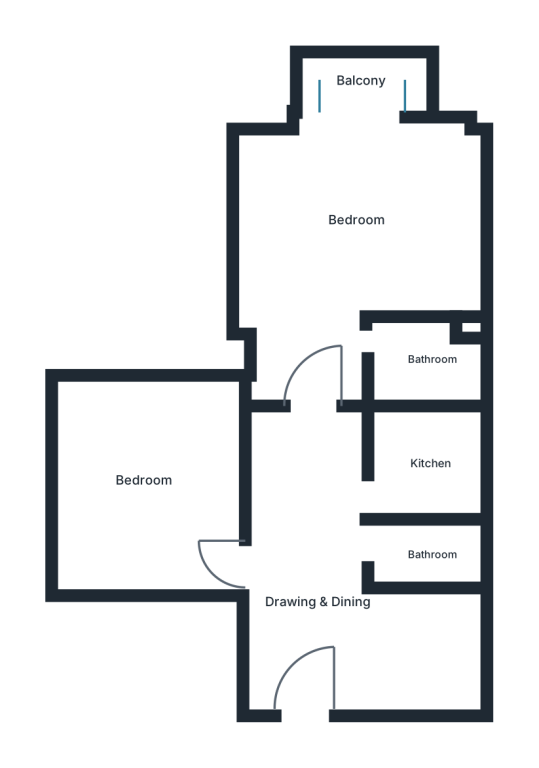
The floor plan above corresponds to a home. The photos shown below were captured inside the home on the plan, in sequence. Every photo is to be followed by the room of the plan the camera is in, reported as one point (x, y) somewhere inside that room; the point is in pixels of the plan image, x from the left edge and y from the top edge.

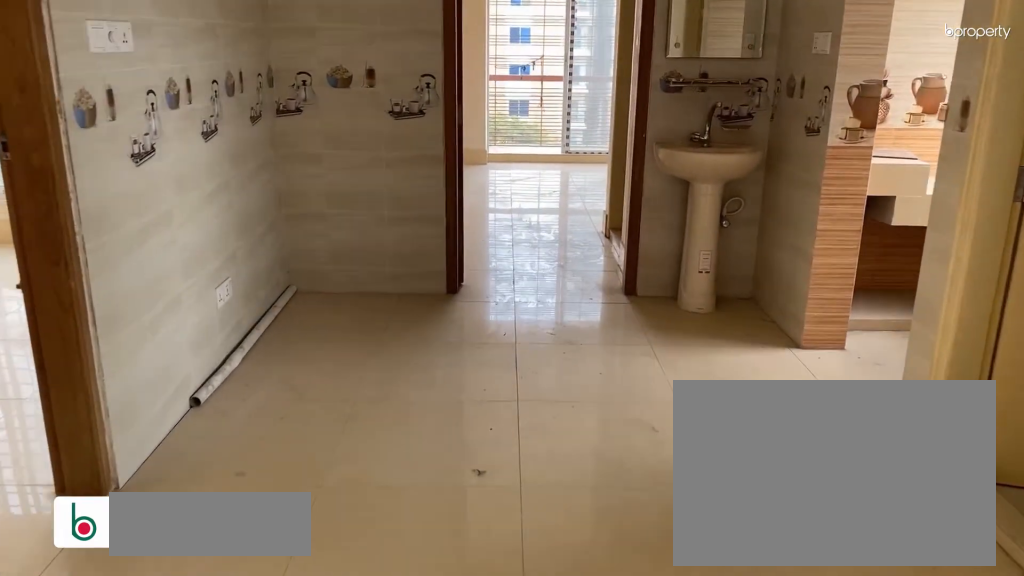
(306, 599)
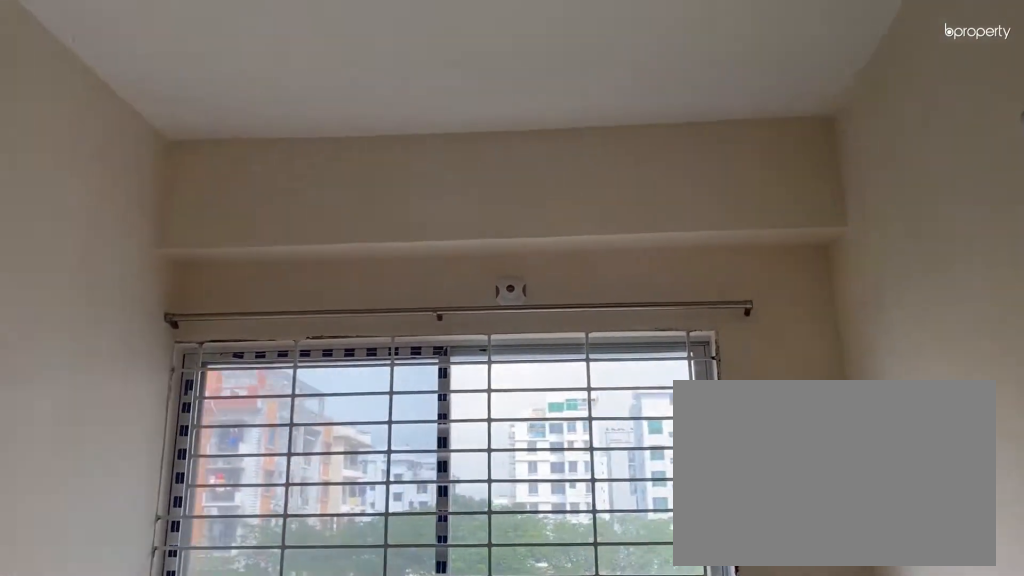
(306, 599)
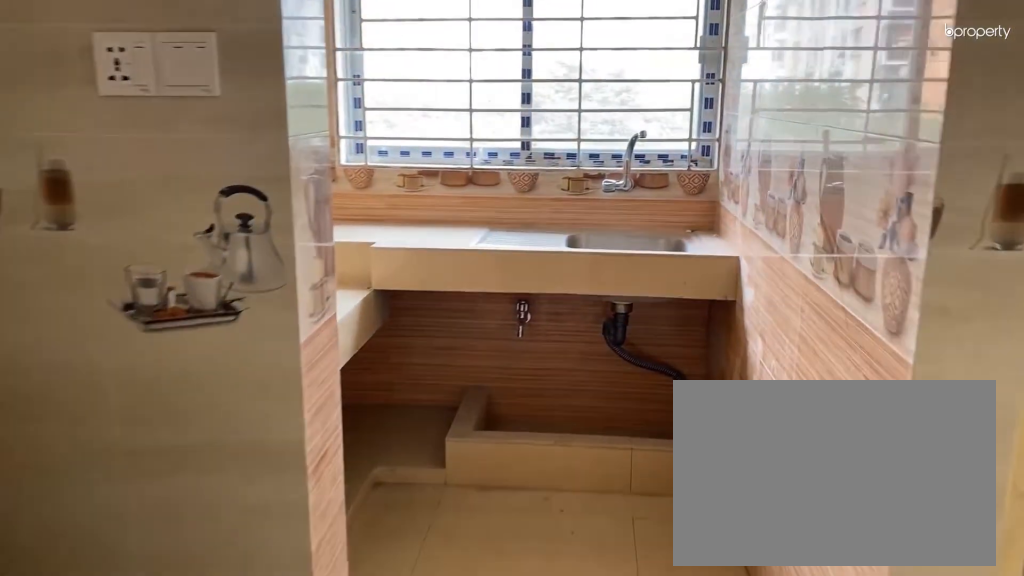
(429, 461)
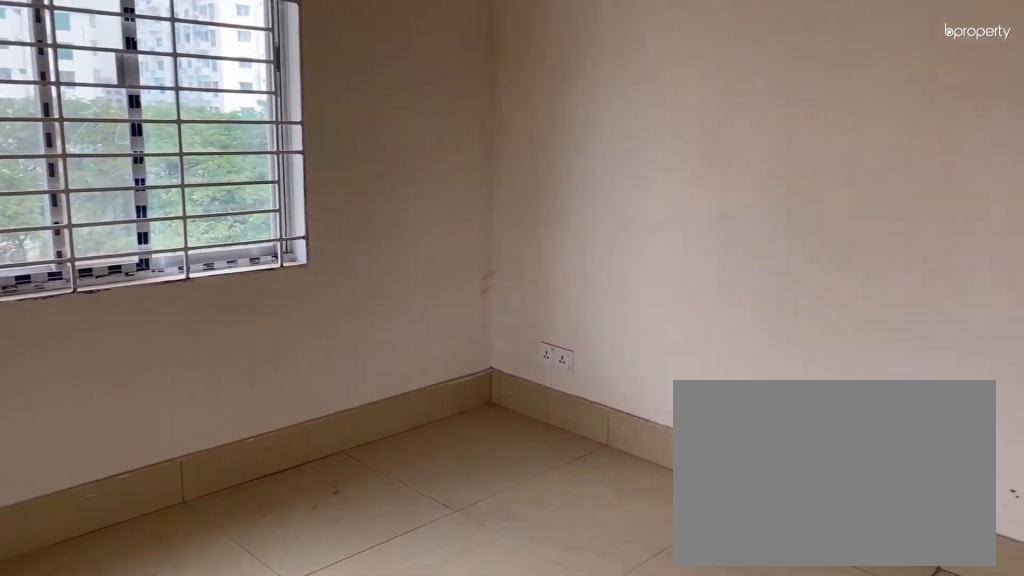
(357, 213)
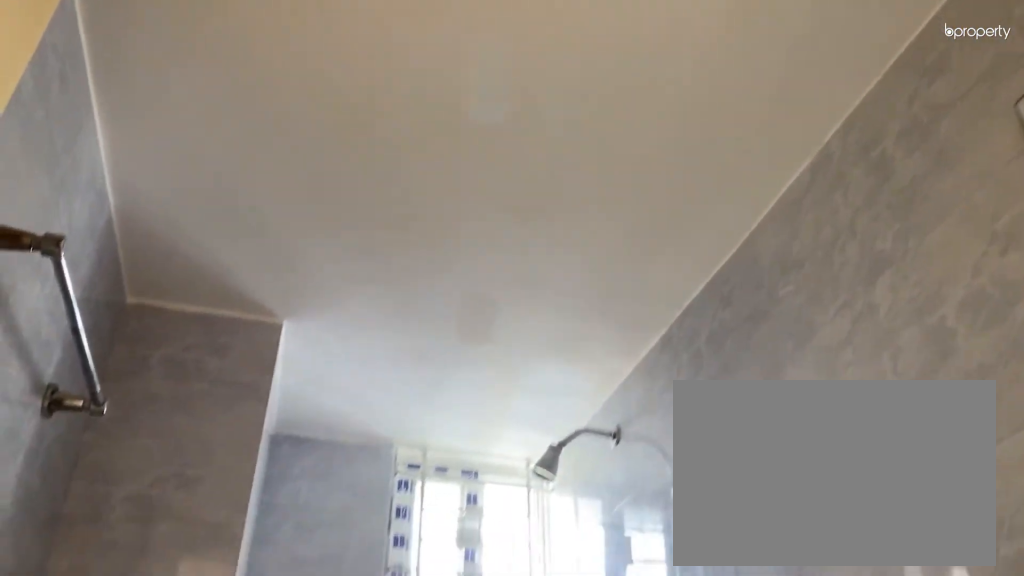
(431, 359)
